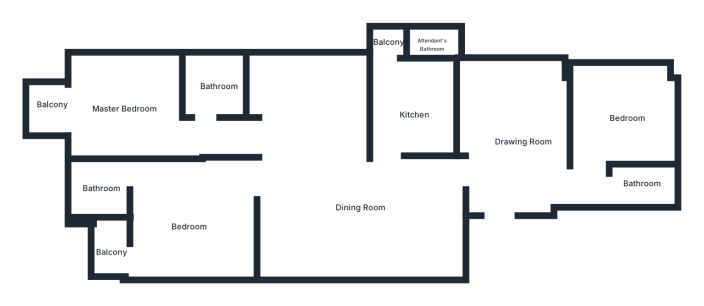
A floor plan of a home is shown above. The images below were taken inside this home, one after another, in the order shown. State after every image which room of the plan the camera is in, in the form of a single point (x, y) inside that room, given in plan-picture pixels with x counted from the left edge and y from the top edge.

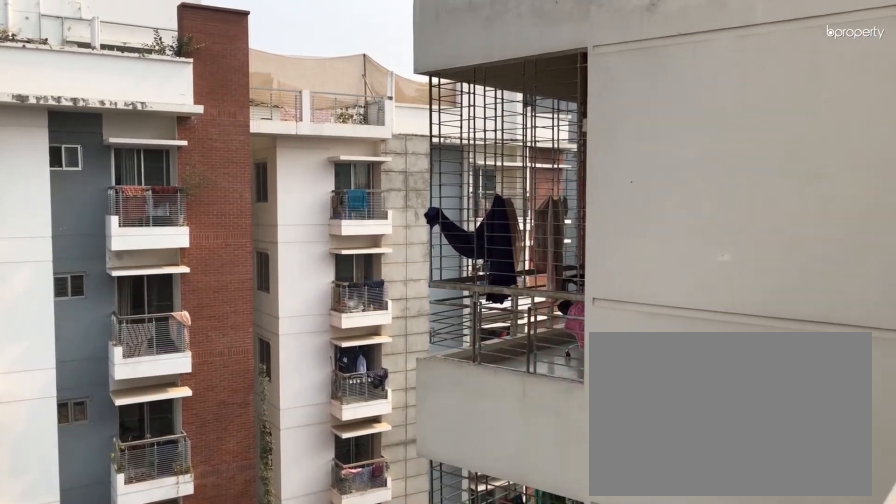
(53, 106)
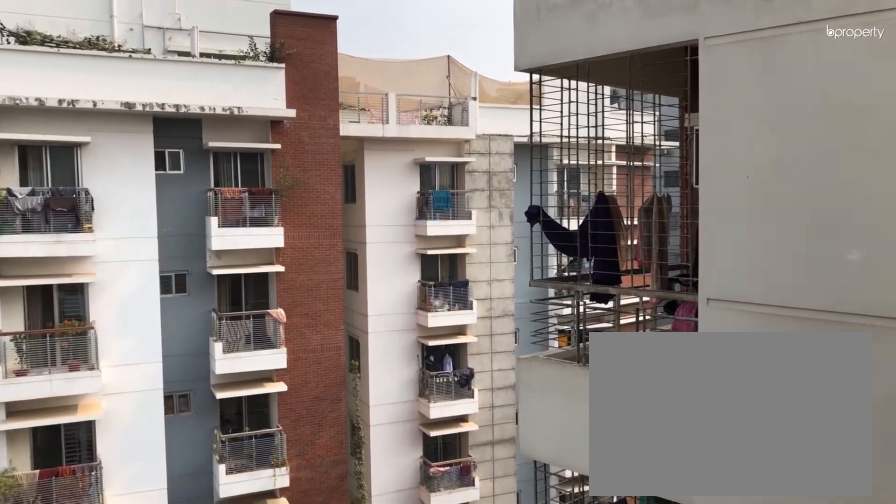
(53, 106)
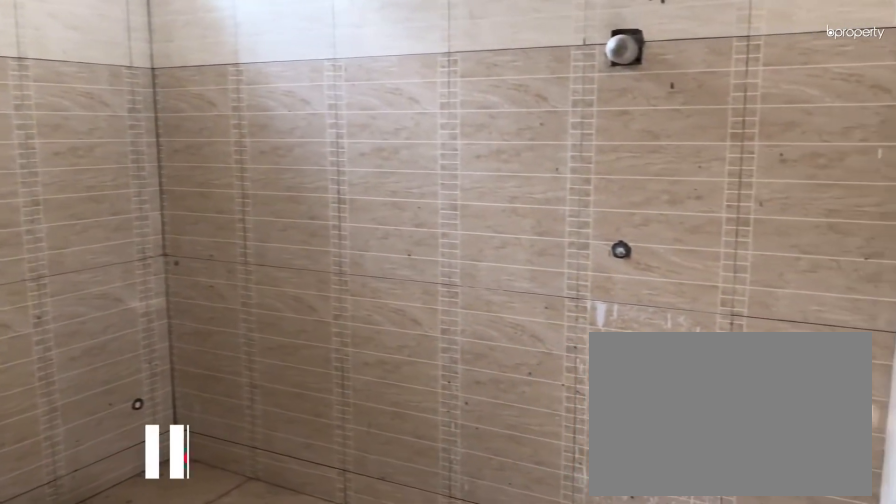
(218, 85)
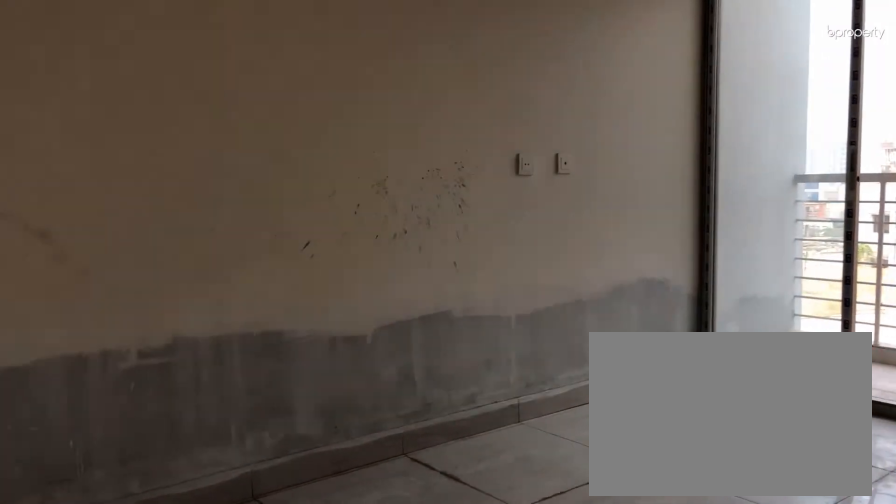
(191, 222)
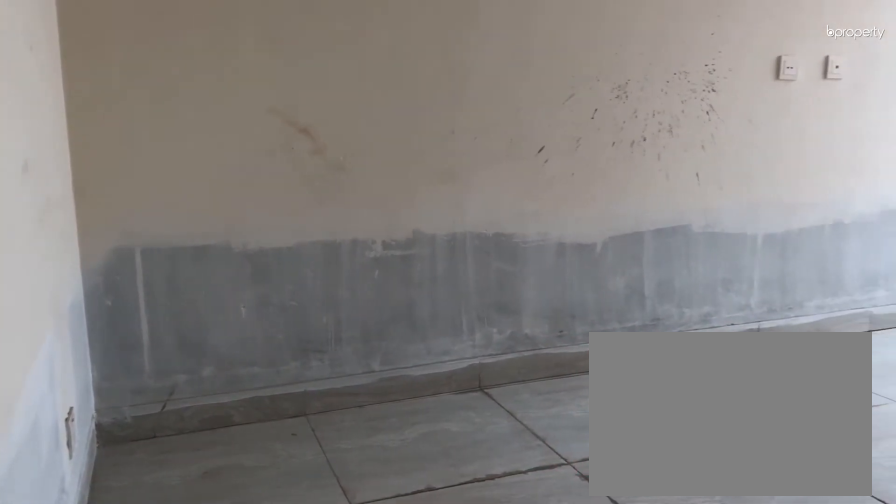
(191, 222)
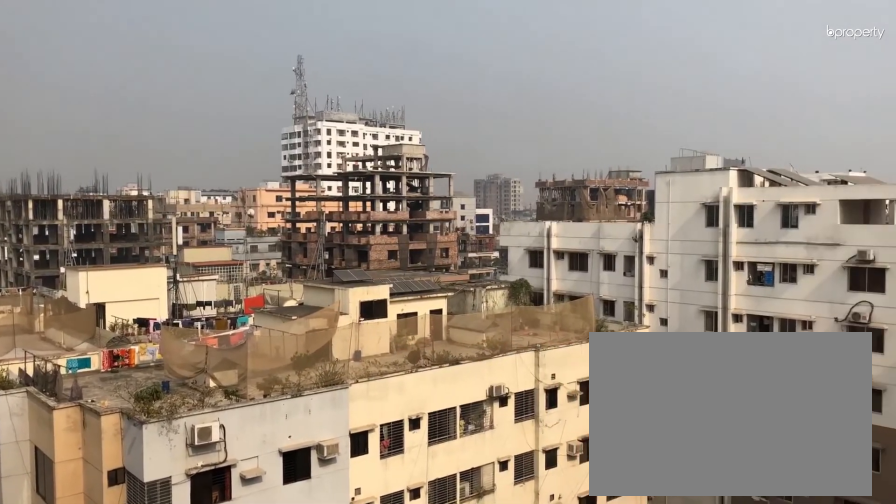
(110, 252)
